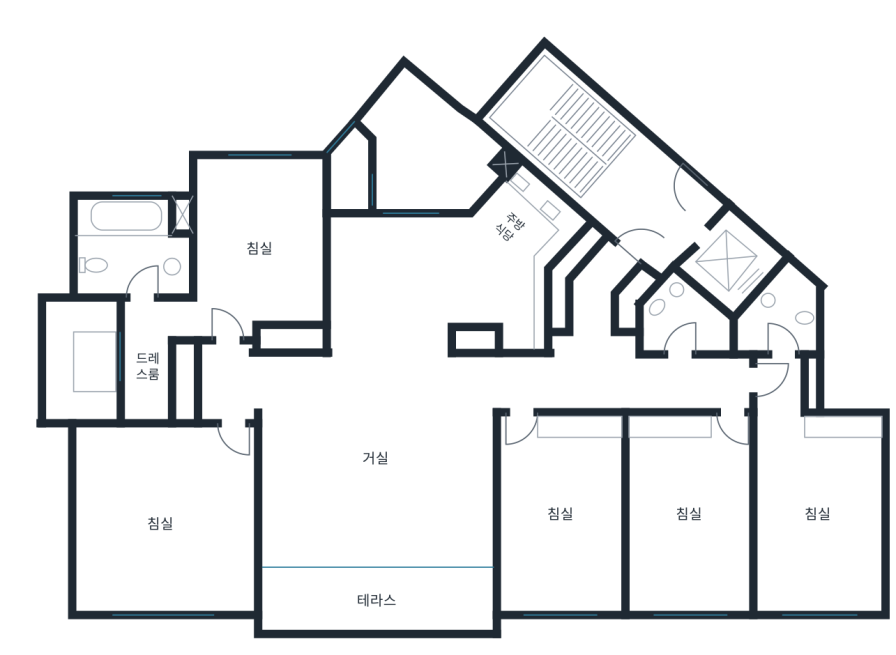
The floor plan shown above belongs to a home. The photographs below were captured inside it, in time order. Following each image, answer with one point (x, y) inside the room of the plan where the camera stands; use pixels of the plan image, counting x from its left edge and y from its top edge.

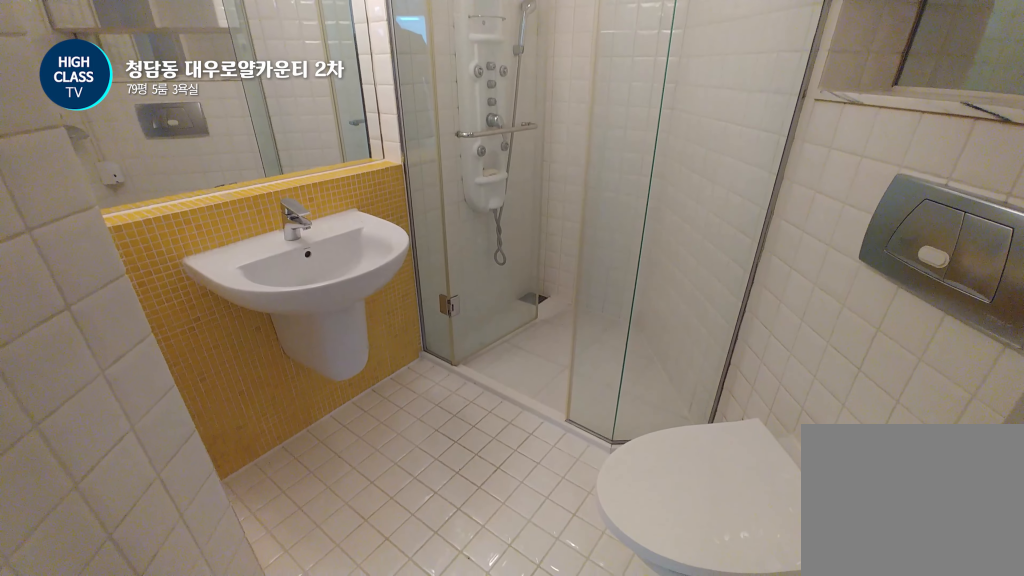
(780, 315)
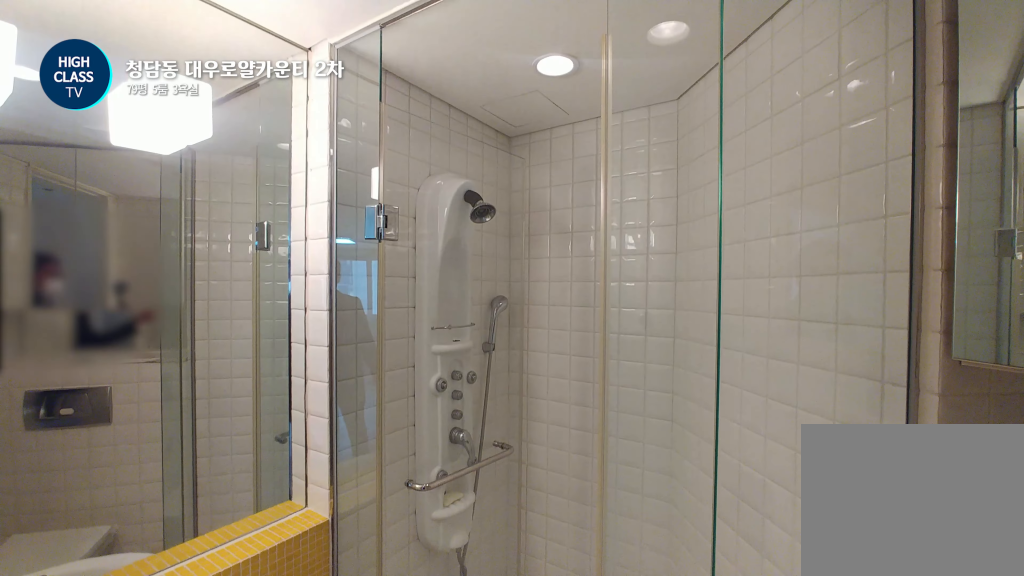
(780, 315)
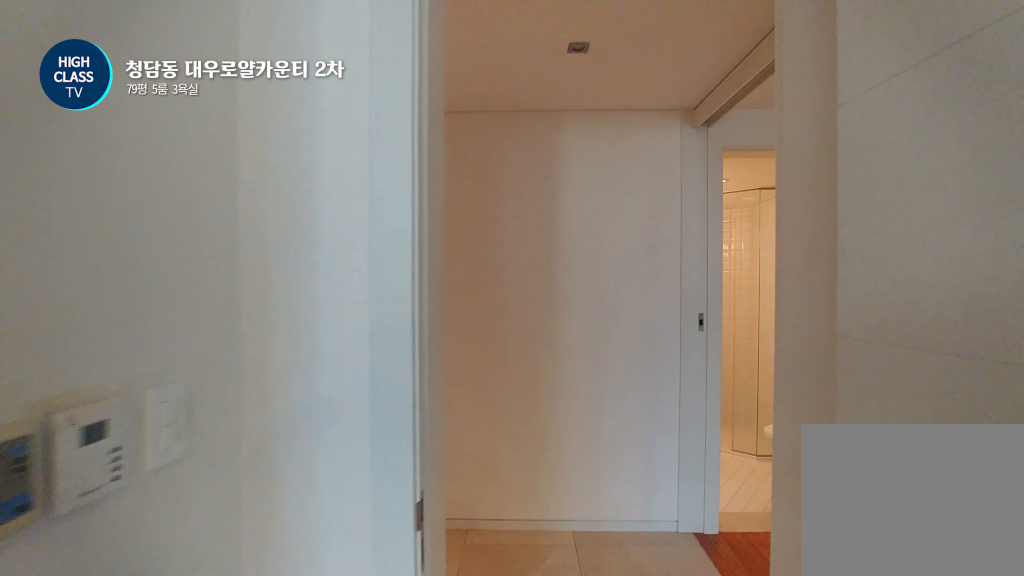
(693, 515)
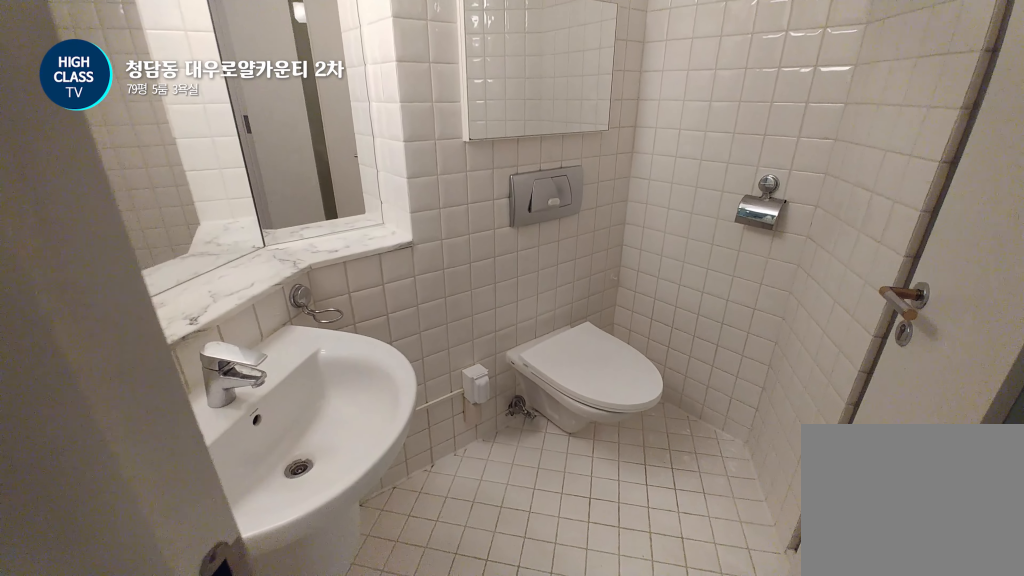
(682, 320)
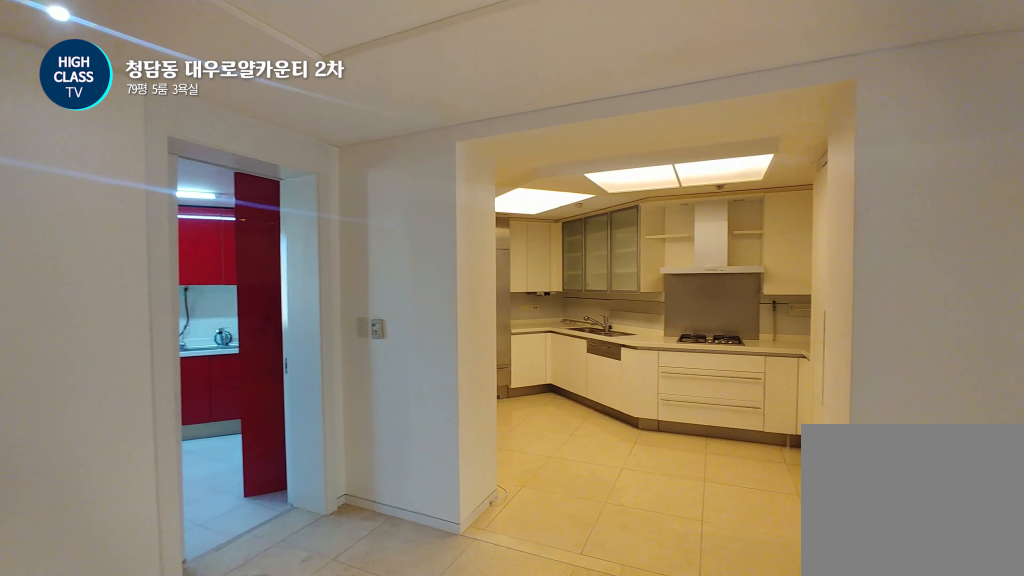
(449, 274)
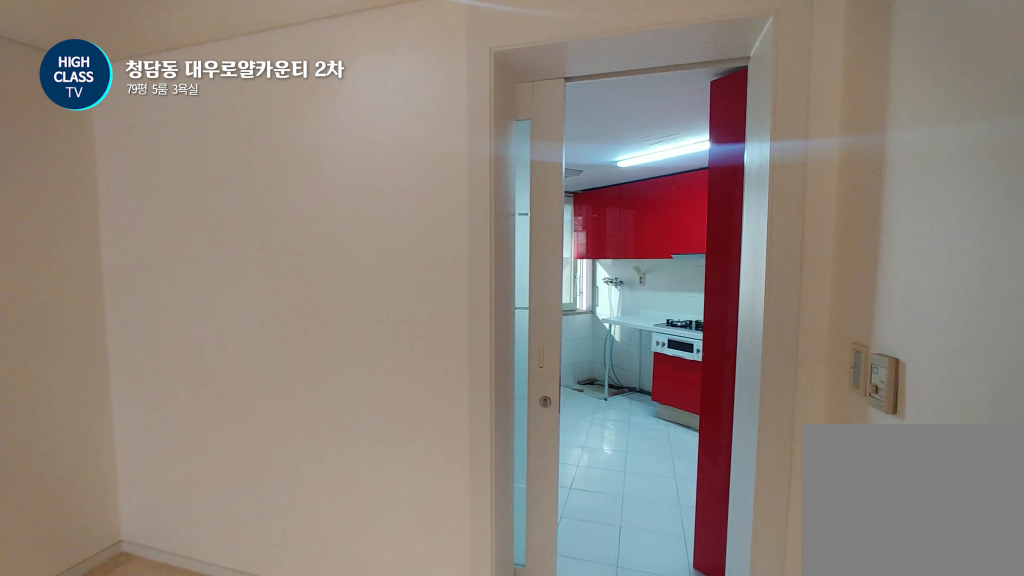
(449, 274)
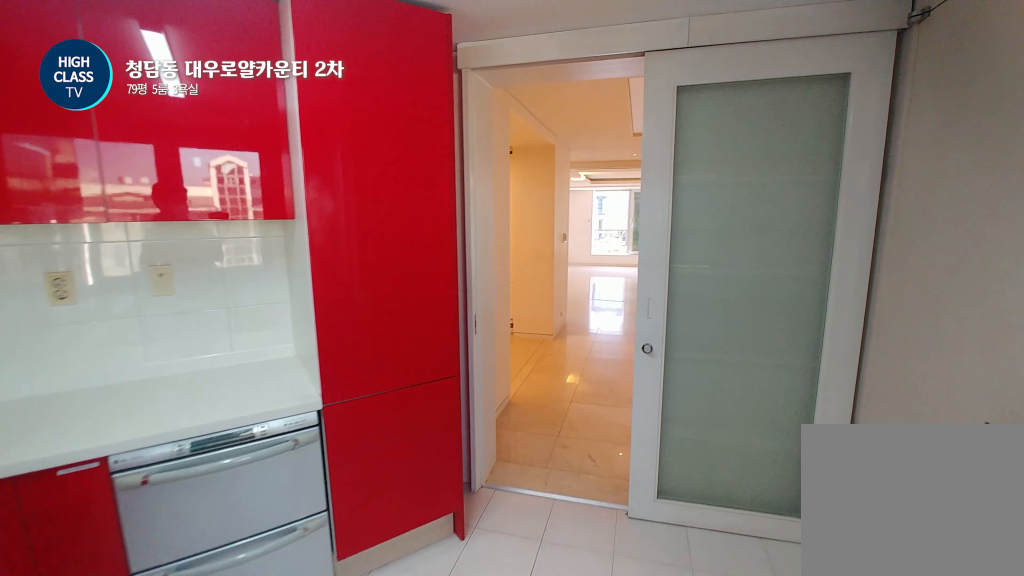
(431, 151)
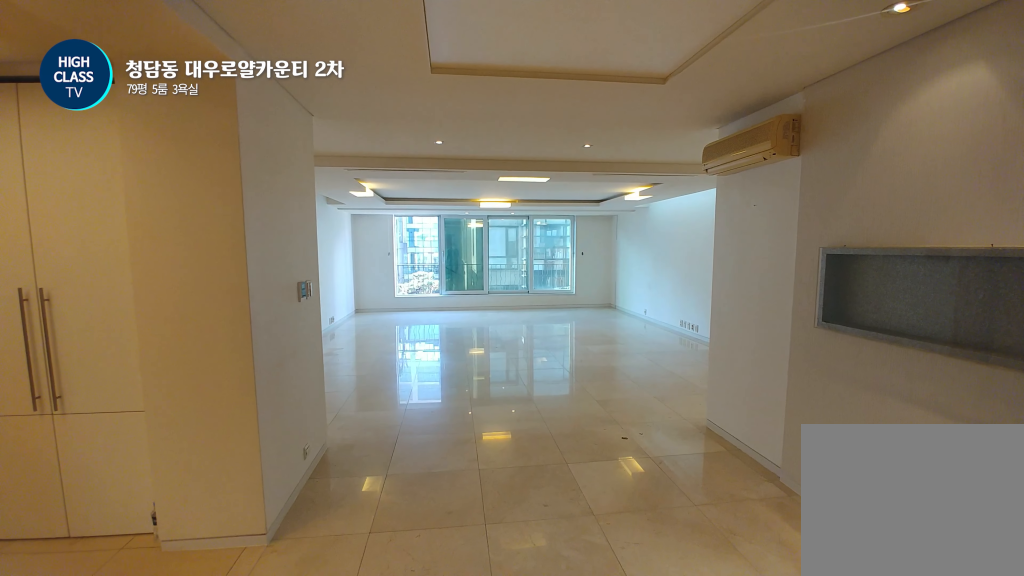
(436, 368)
